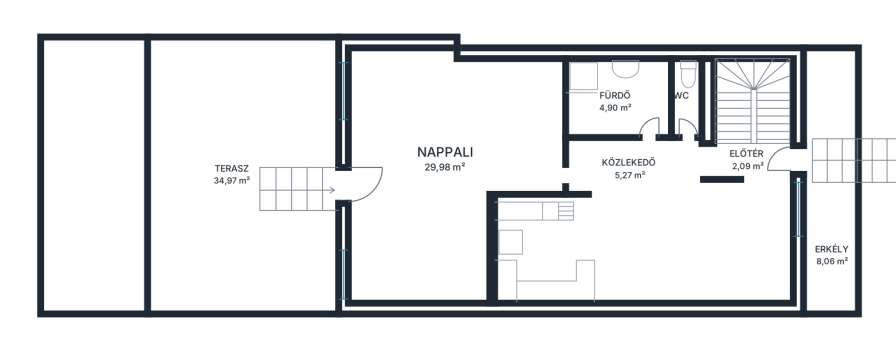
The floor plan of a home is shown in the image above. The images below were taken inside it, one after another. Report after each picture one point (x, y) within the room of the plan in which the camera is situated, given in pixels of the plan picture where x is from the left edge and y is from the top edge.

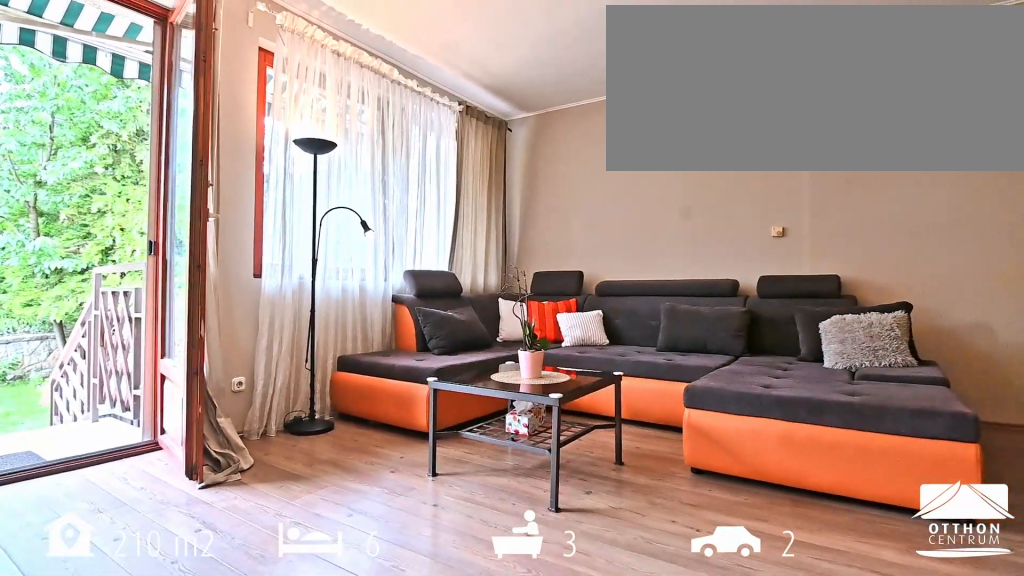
(446, 157)
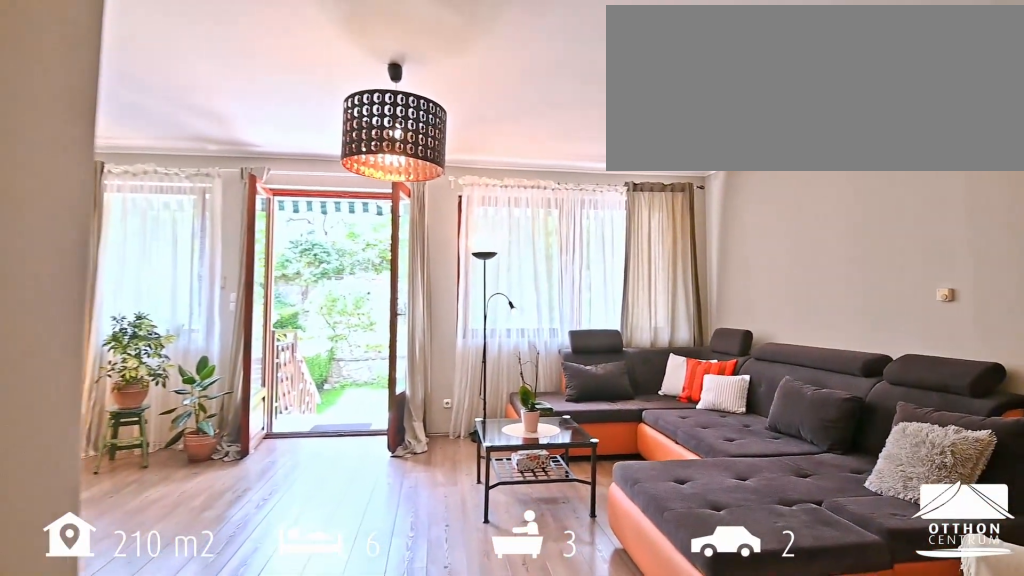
(444, 151)
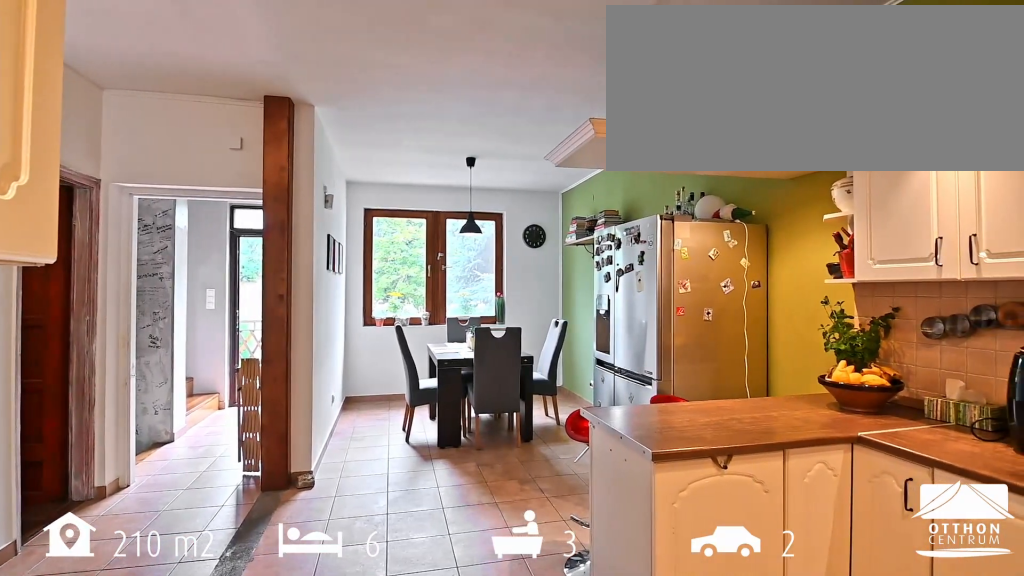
(659, 237)
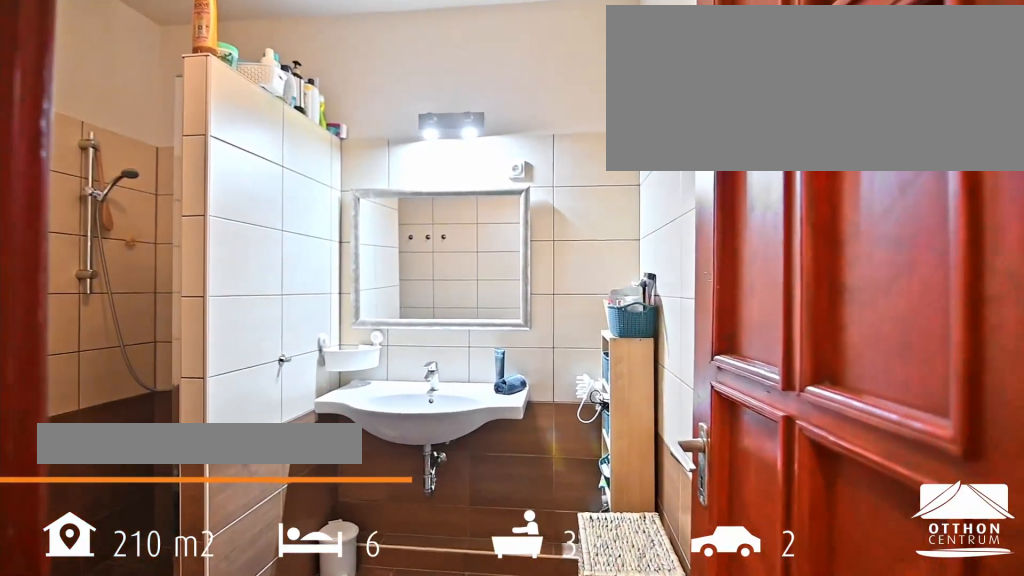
(614, 101)
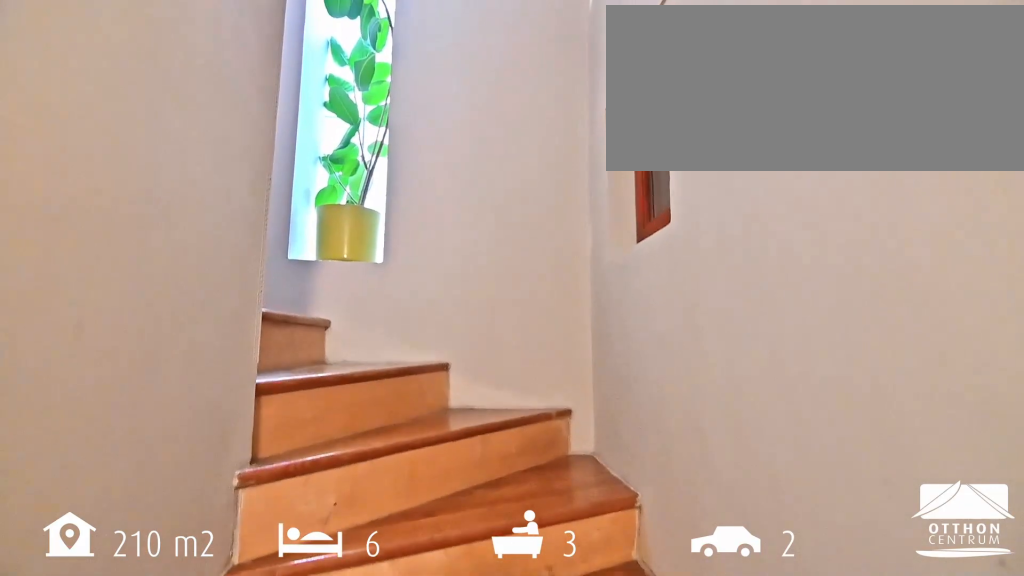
(752, 97)
